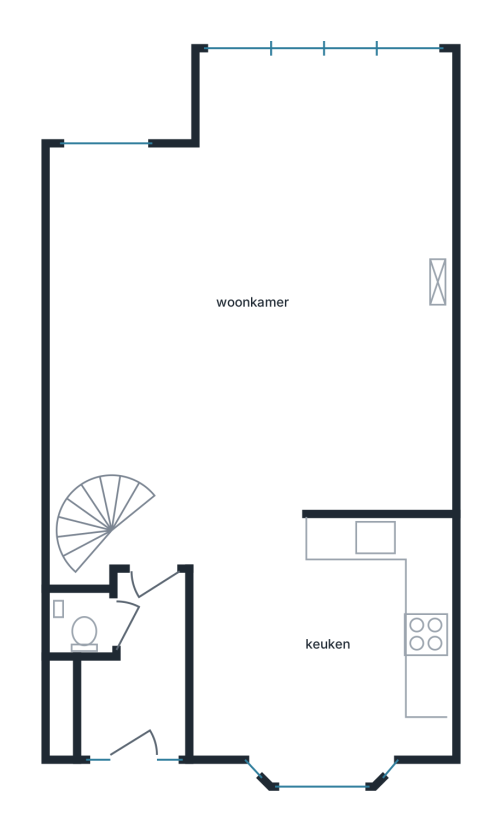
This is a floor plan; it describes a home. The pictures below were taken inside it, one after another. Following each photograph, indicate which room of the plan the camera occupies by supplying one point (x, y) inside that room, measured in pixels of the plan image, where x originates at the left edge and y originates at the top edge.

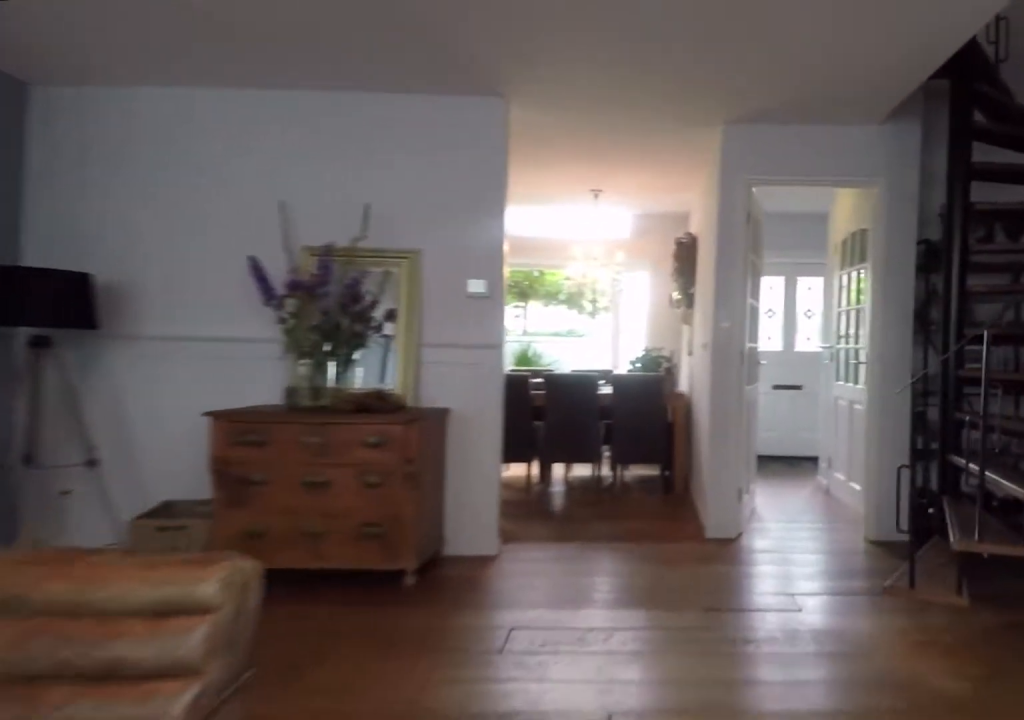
(259, 305)
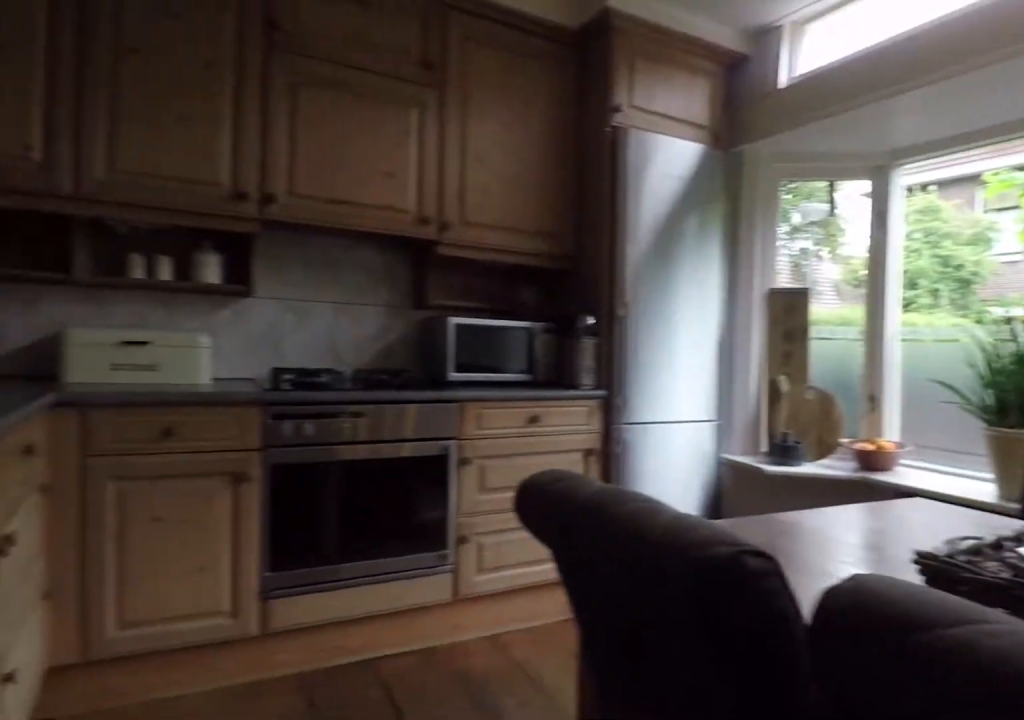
(361, 696)
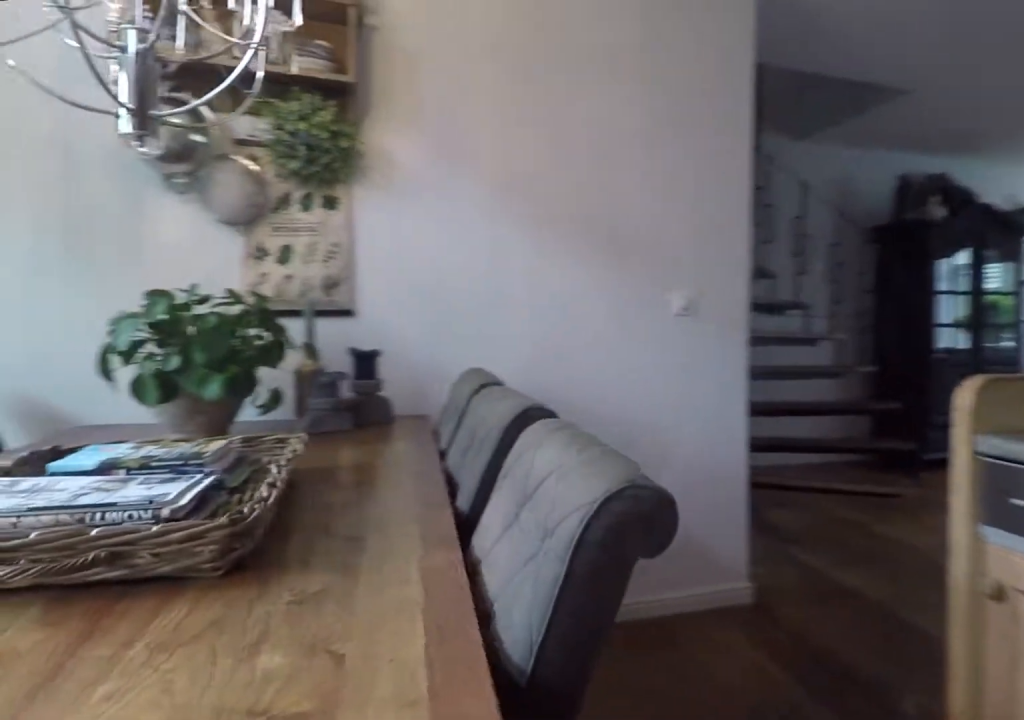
(361, 696)
